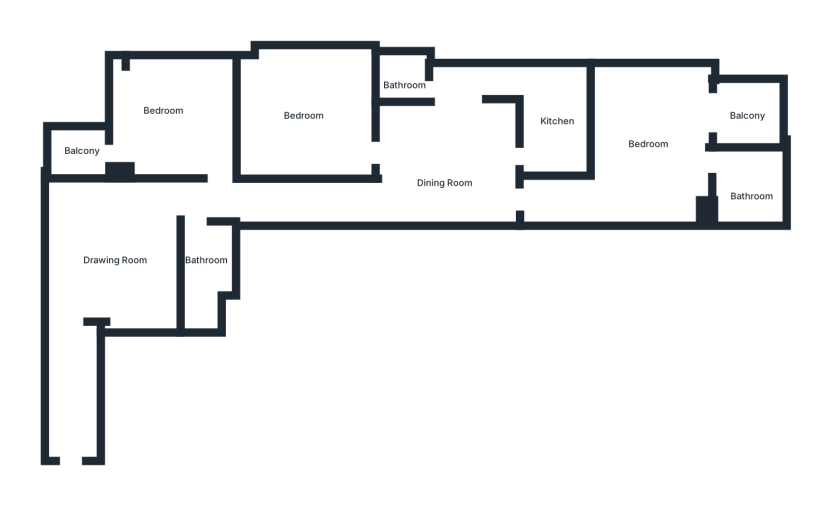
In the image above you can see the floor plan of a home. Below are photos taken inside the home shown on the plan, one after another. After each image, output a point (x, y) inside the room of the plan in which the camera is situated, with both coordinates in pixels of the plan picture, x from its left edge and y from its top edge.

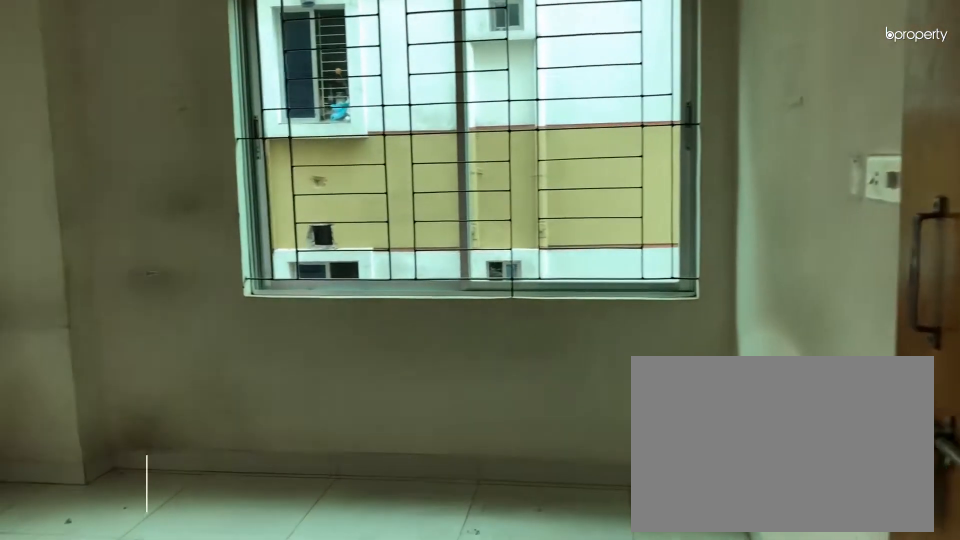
(163, 113)
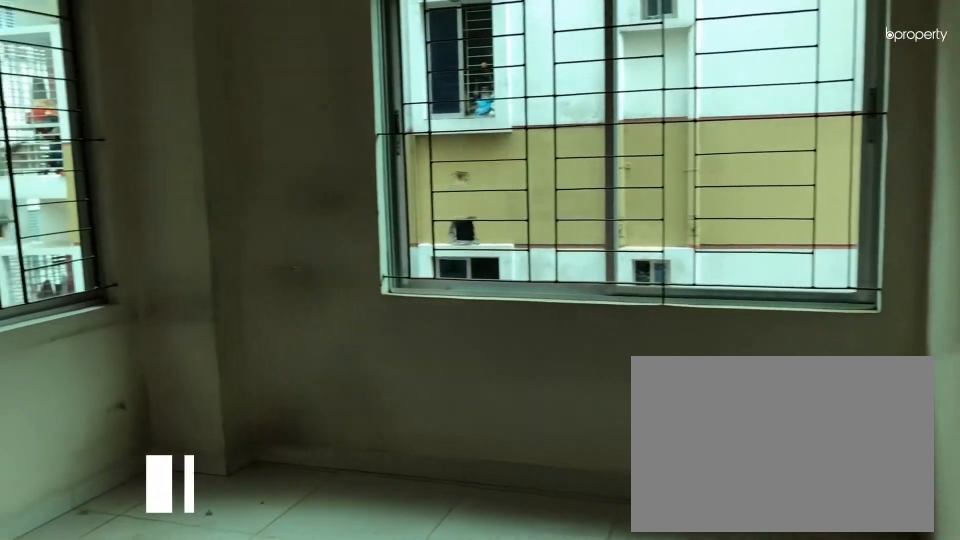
(163, 113)
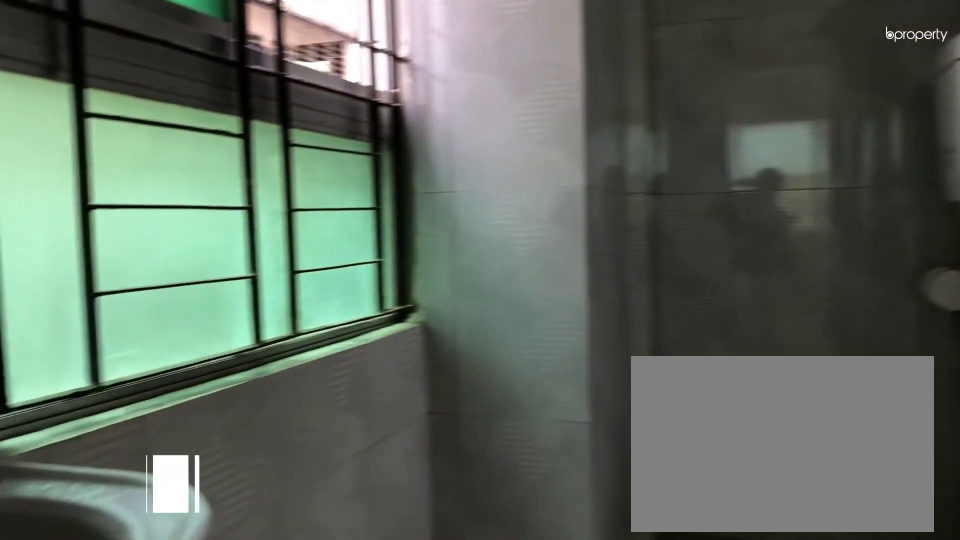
(201, 263)
